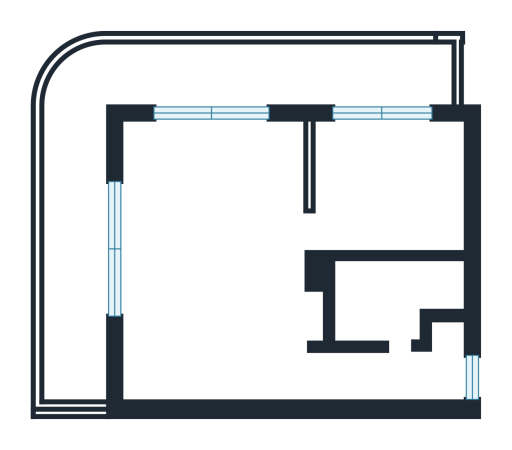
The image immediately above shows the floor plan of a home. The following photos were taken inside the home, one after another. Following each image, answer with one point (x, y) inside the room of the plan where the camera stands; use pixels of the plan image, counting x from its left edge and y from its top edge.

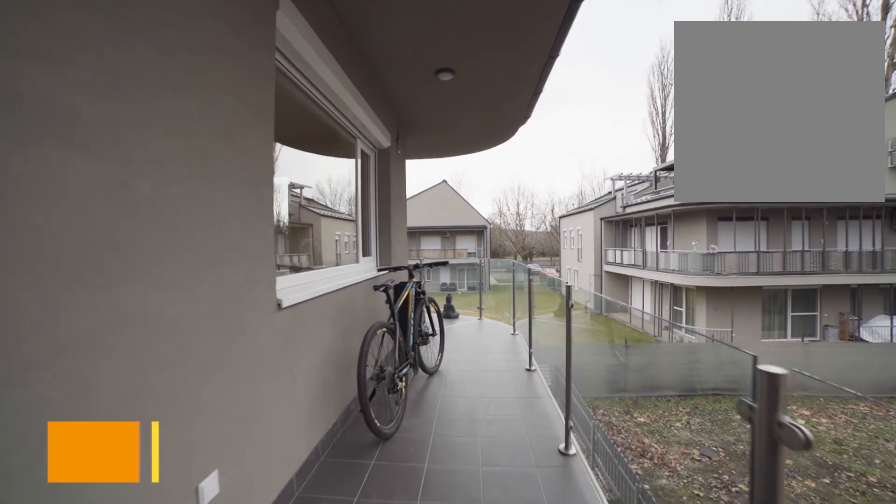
(212, 70)
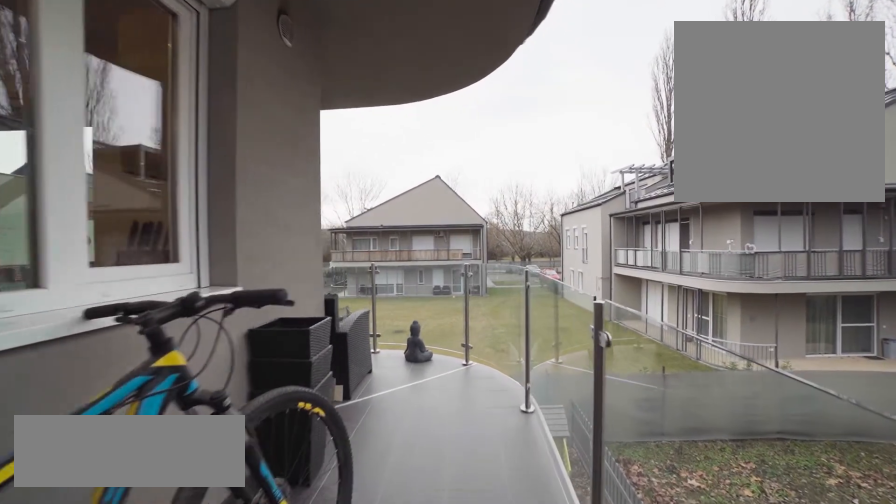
(212, 70)
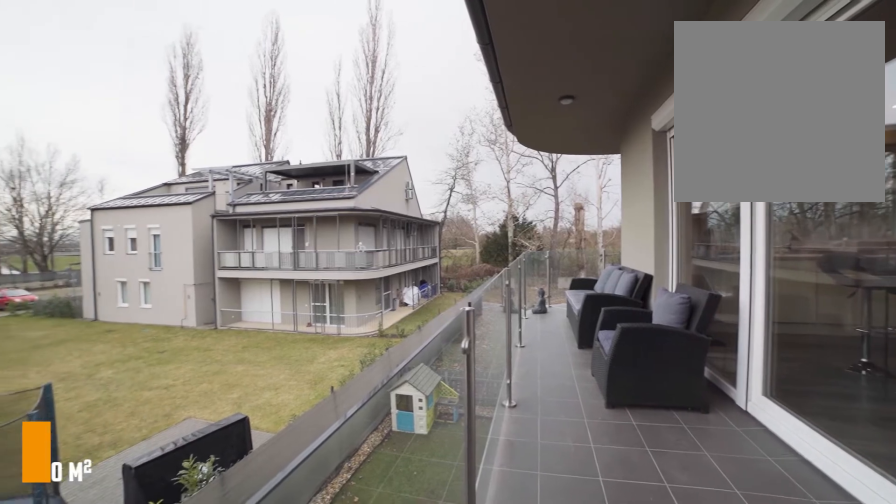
(77, 252)
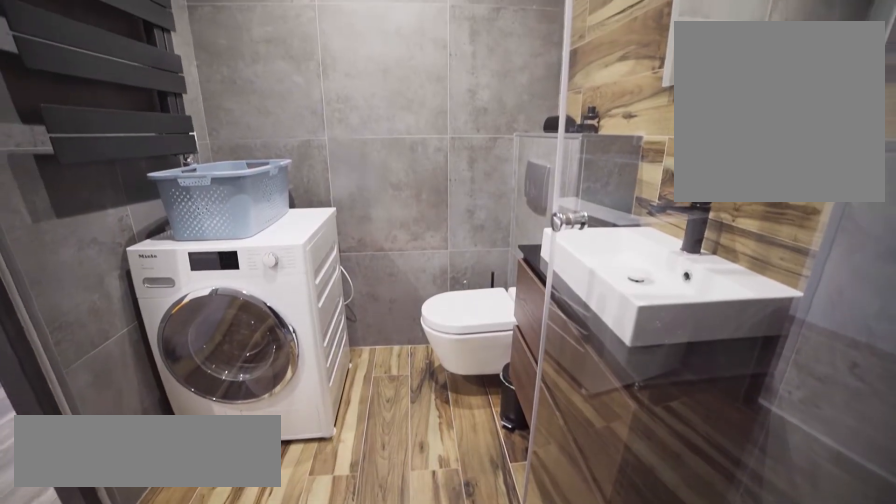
(379, 302)
